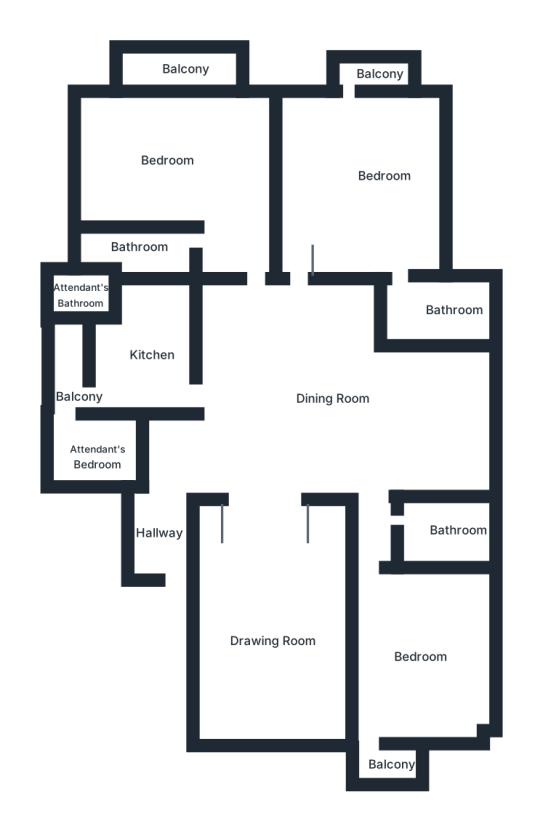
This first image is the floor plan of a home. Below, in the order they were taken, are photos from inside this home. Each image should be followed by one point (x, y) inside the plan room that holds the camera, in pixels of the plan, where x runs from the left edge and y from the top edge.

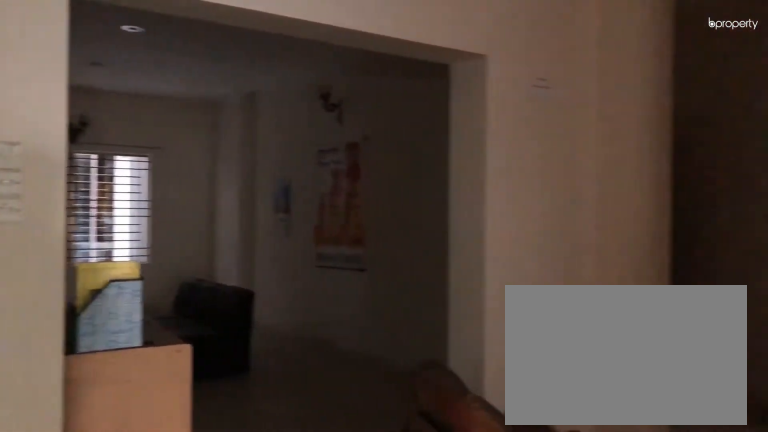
(320, 440)
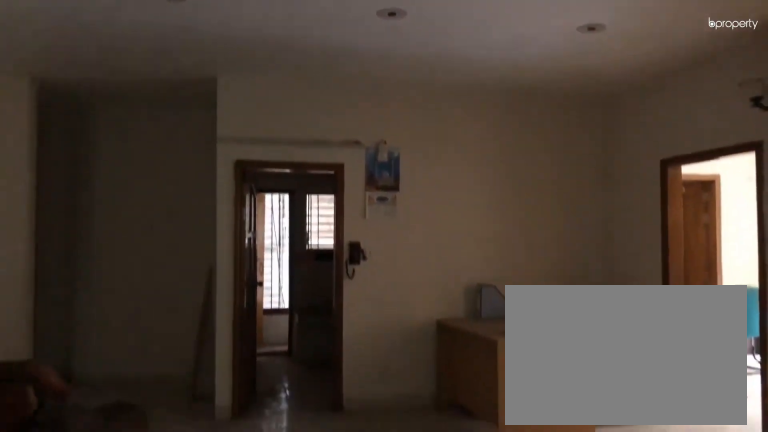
(298, 454)
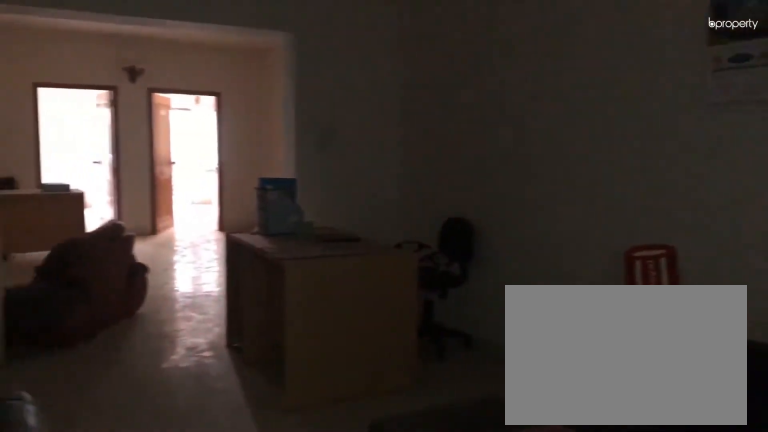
(275, 632)
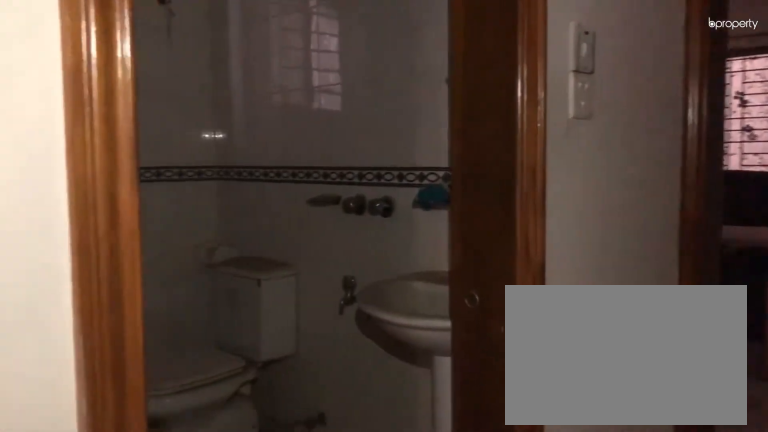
(382, 514)
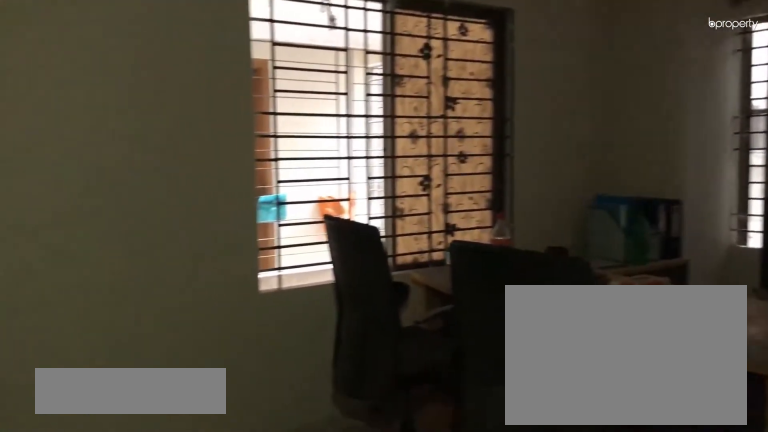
(415, 655)
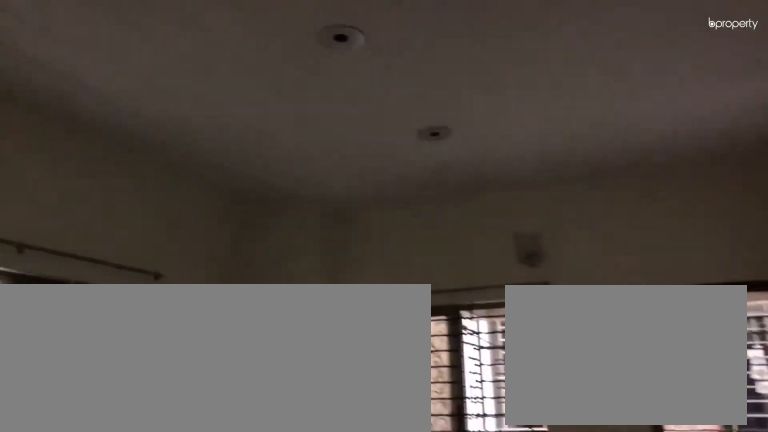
(404, 649)
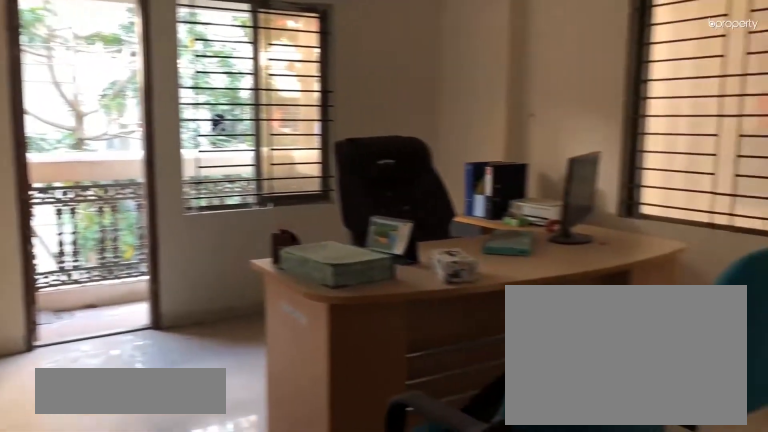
(366, 150)
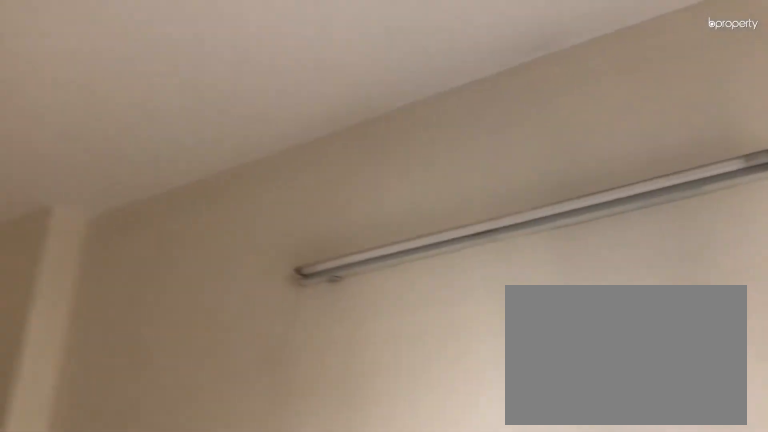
(366, 150)
